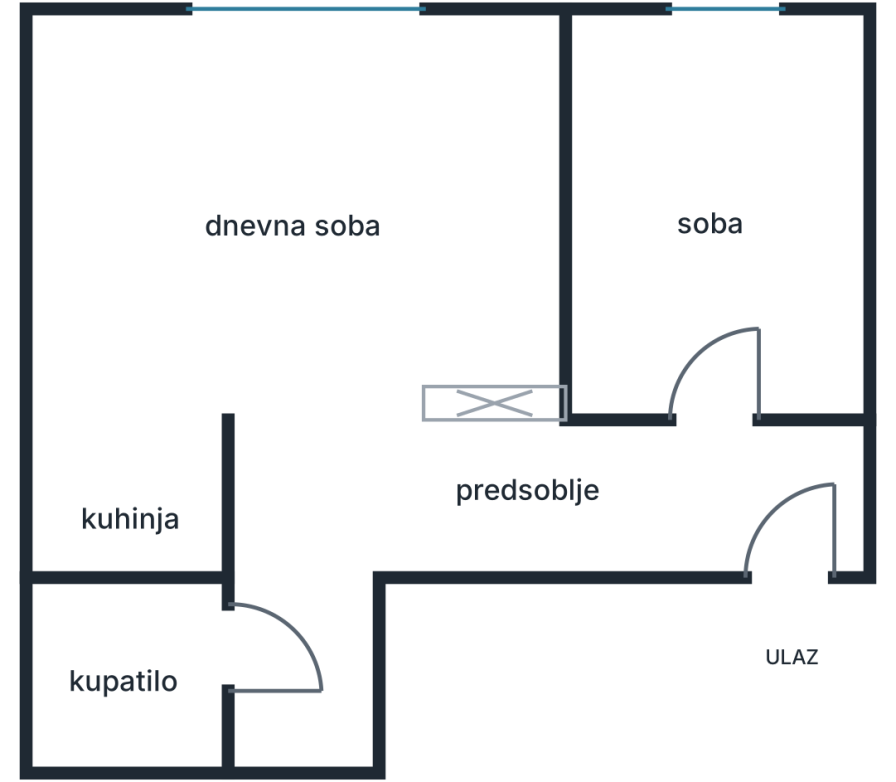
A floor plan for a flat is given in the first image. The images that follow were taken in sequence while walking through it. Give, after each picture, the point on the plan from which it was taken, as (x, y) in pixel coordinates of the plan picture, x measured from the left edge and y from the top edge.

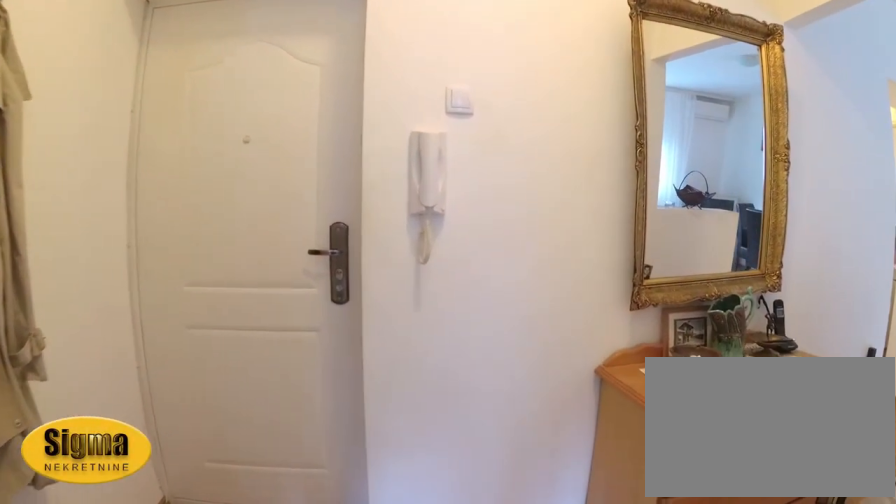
(729, 387)
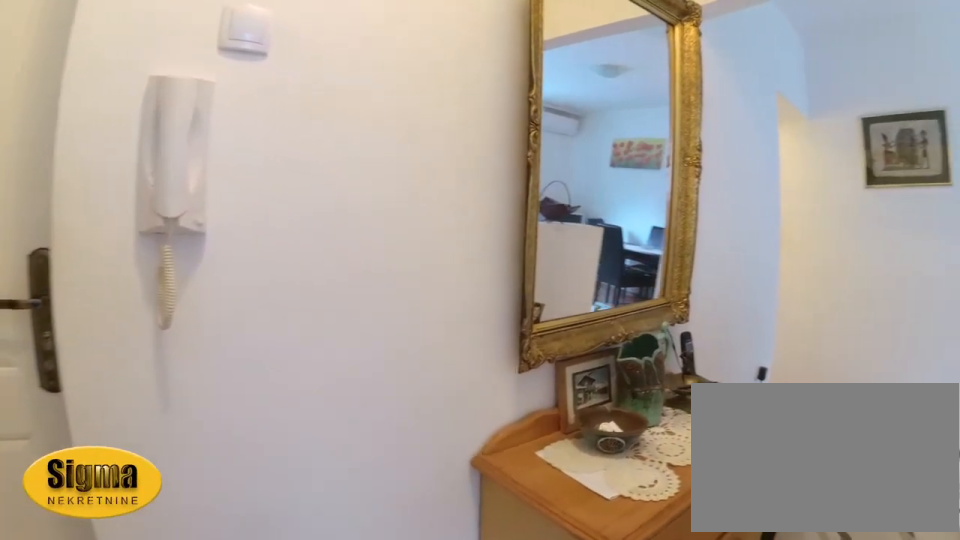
(742, 446)
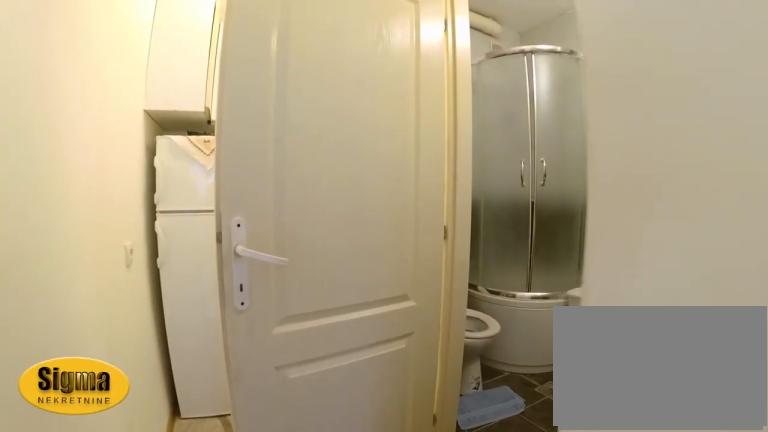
(315, 492)
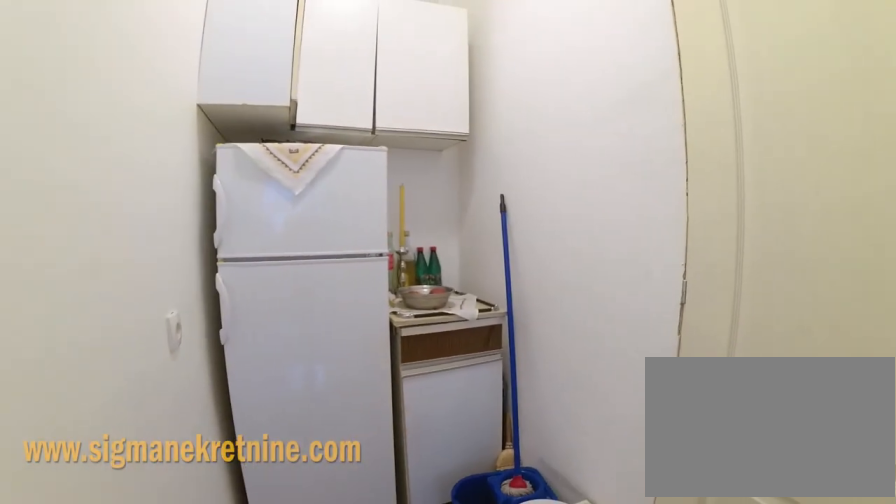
(313, 608)
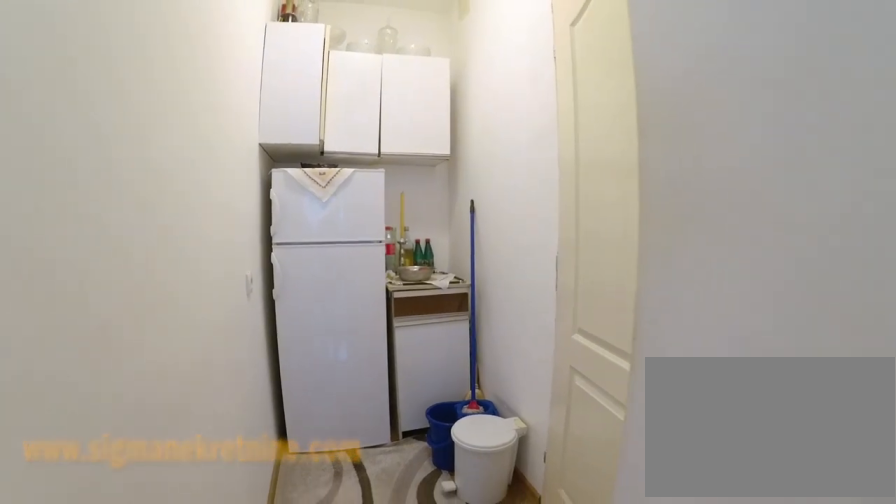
(305, 533)
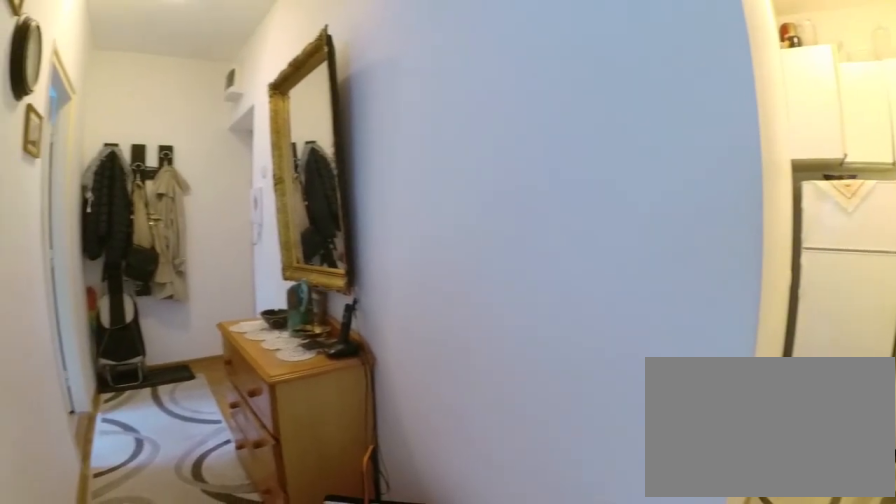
(276, 484)
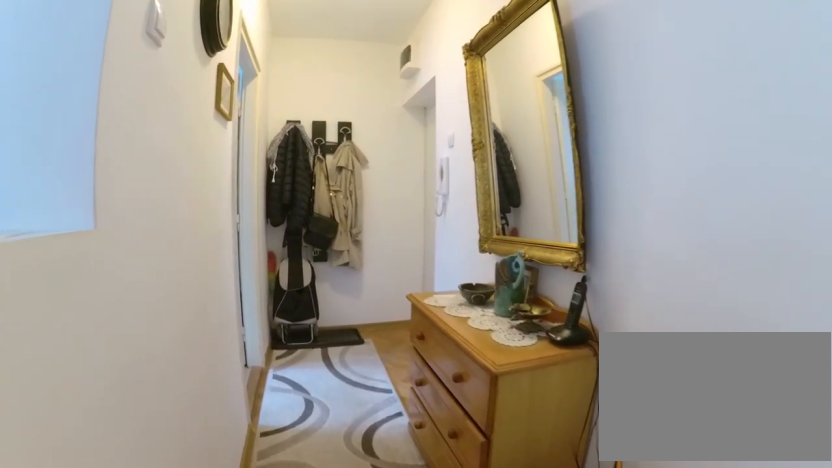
(356, 505)
